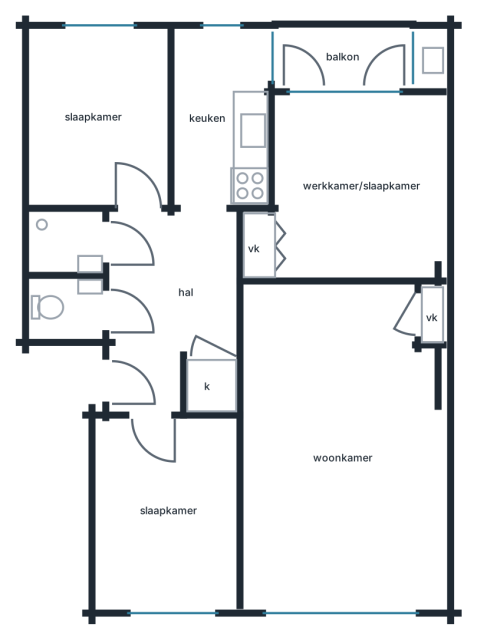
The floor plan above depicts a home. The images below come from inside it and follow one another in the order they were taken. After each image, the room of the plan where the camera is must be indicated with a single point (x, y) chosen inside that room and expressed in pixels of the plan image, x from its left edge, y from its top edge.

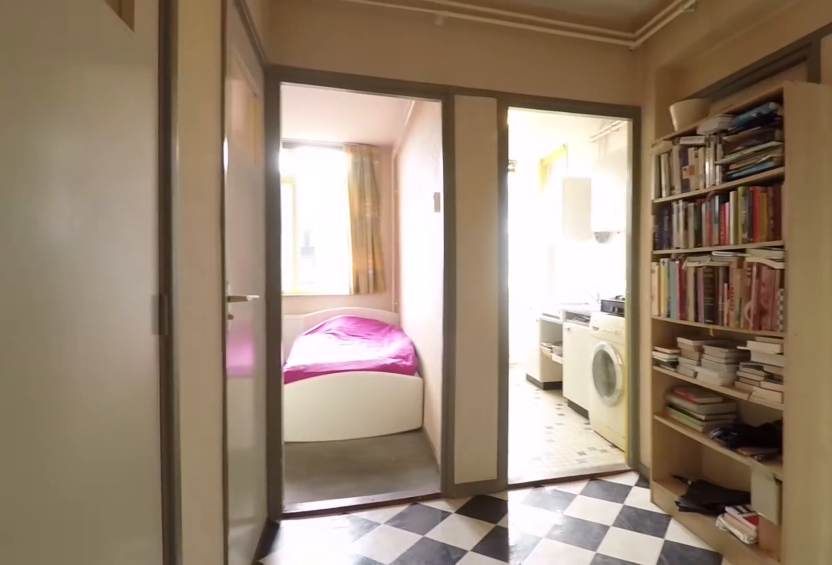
(166, 300)
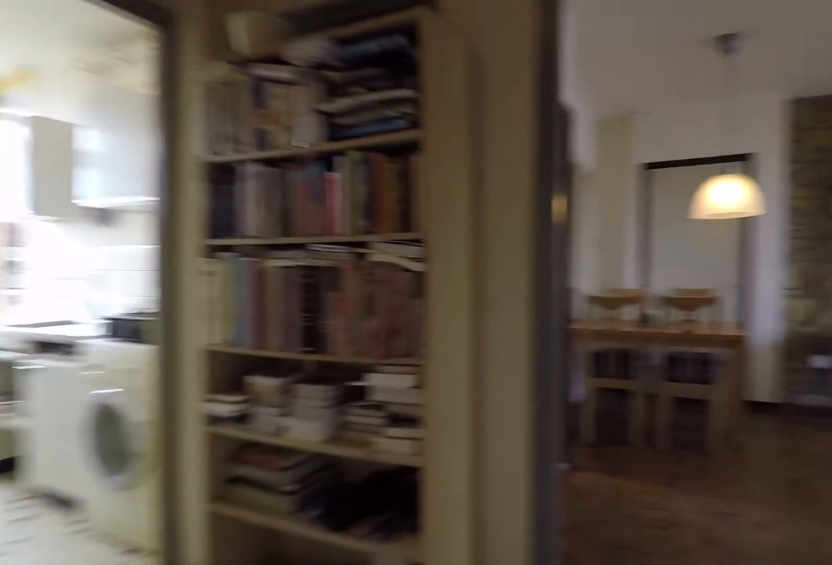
(166, 300)
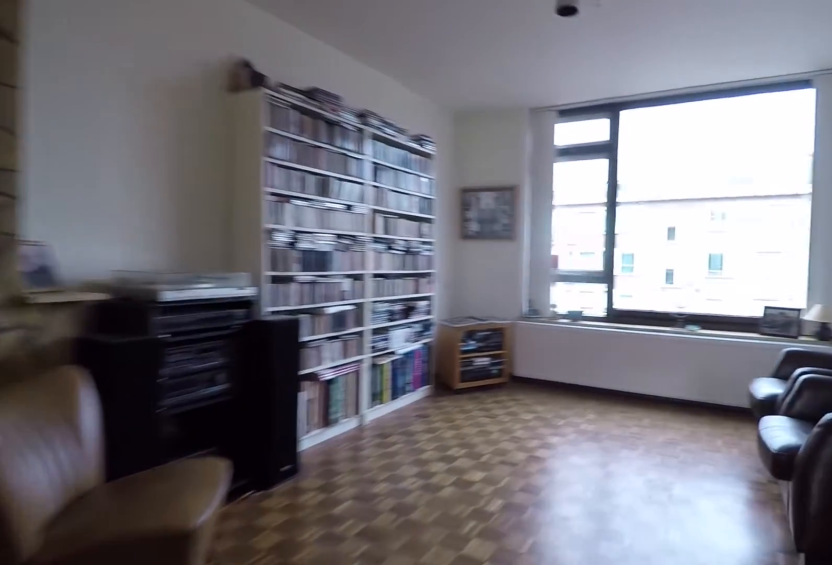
(340, 451)
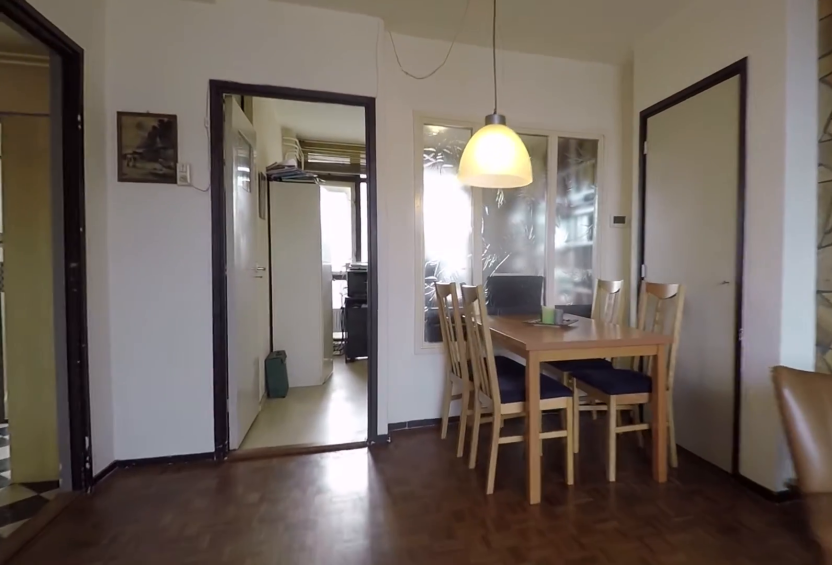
(340, 451)
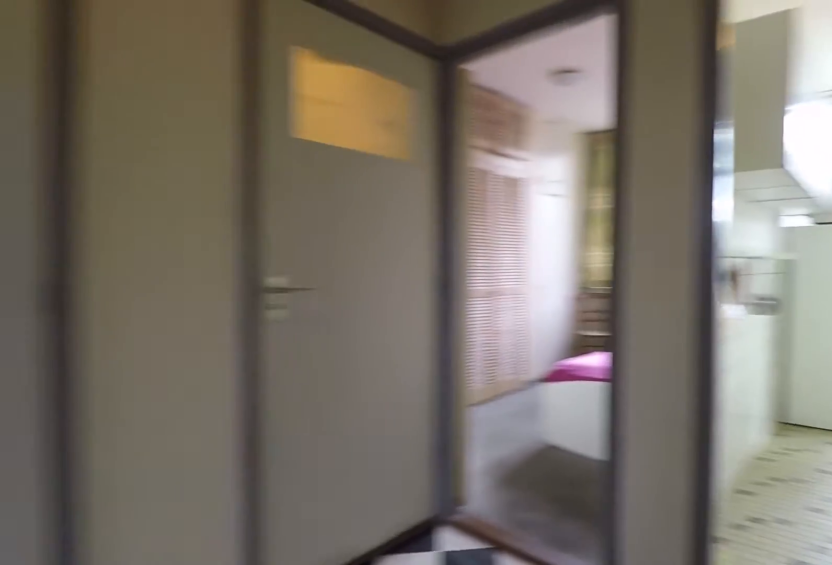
(167, 301)
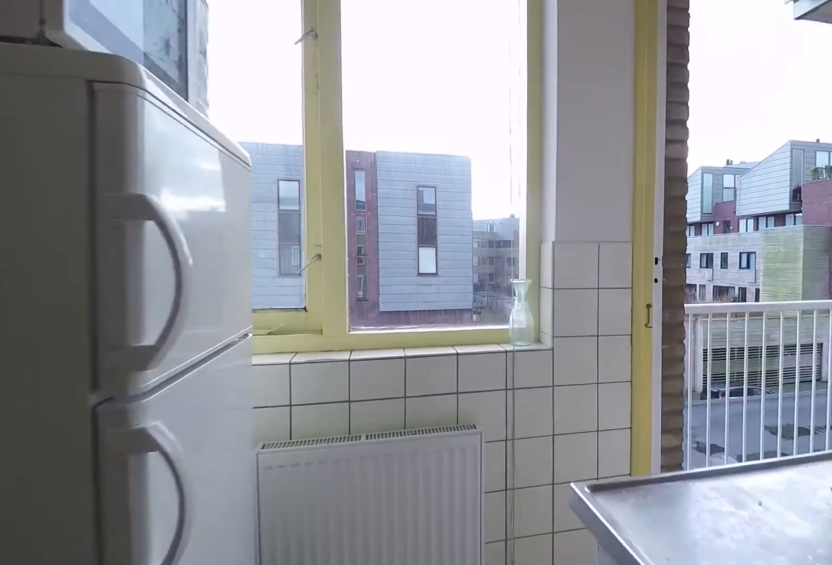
(227, 133)
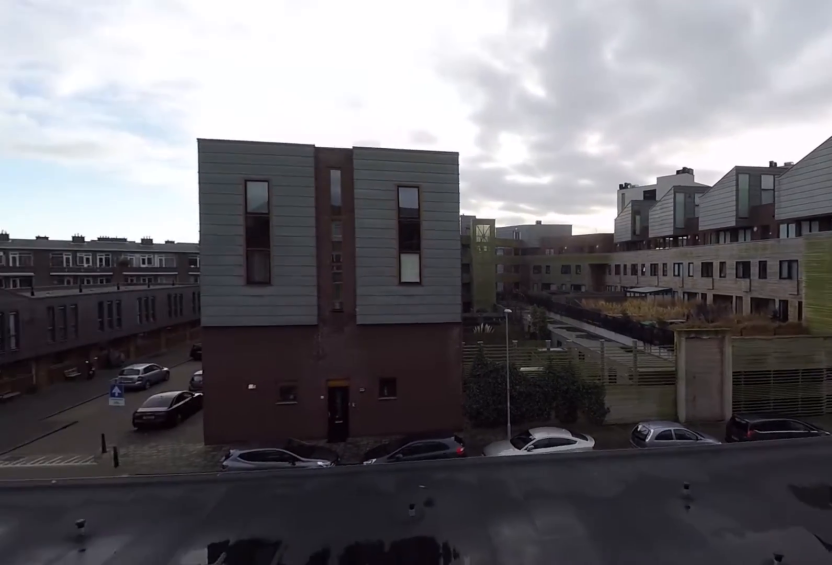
(342, 55)
